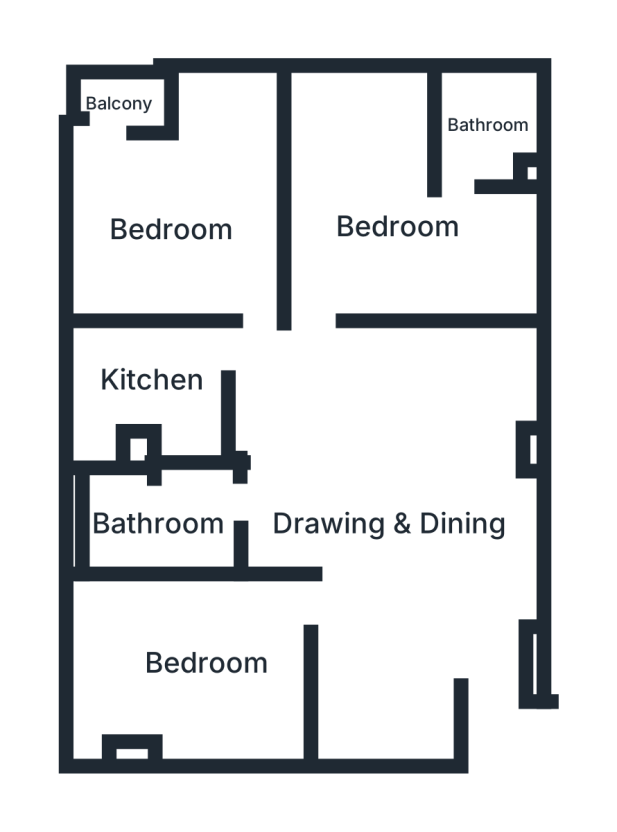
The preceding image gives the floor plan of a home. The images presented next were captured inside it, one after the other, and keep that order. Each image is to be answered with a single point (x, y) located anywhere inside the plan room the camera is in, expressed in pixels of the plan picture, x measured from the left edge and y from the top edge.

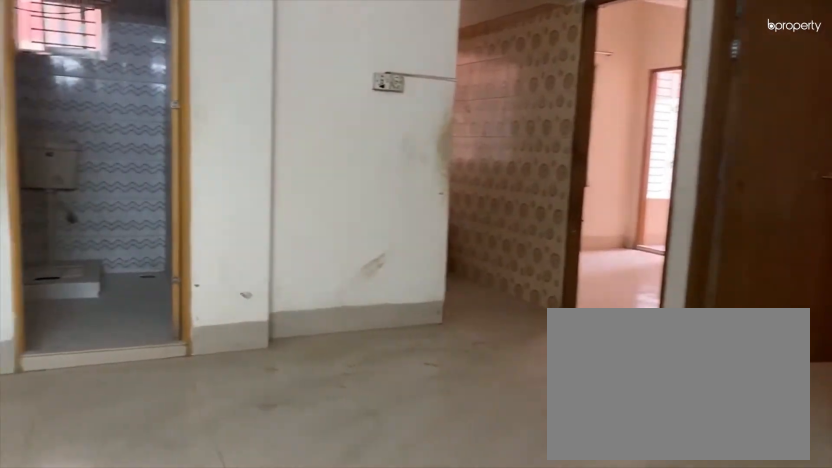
(392, 531)
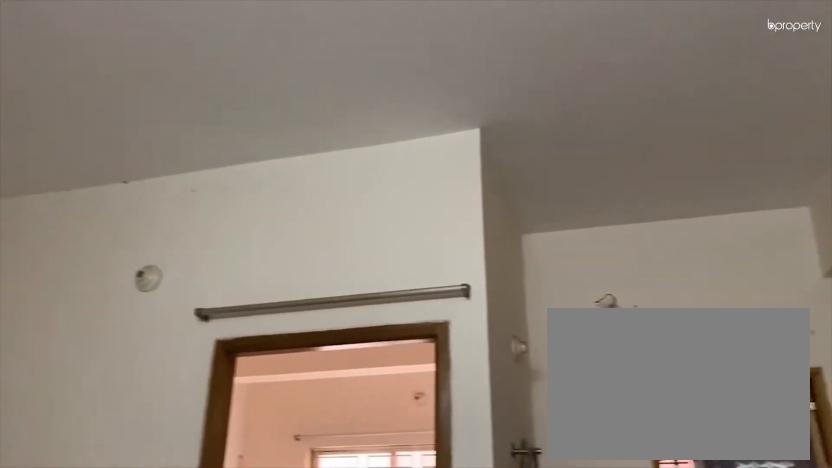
(393, 531)
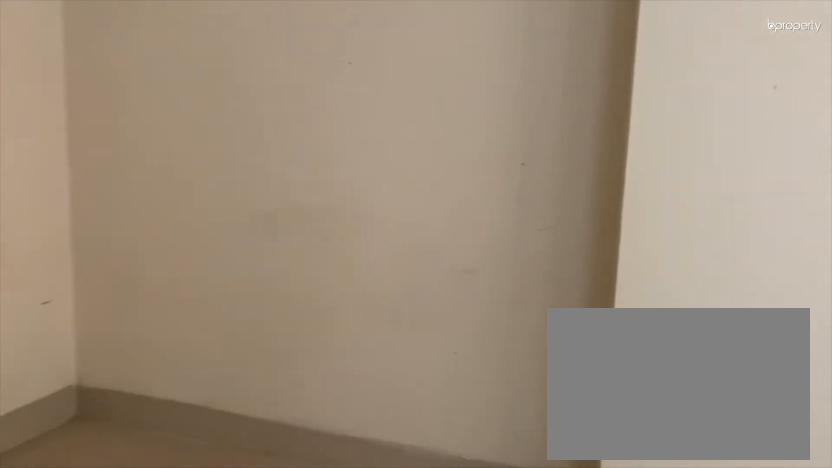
(213, 656)
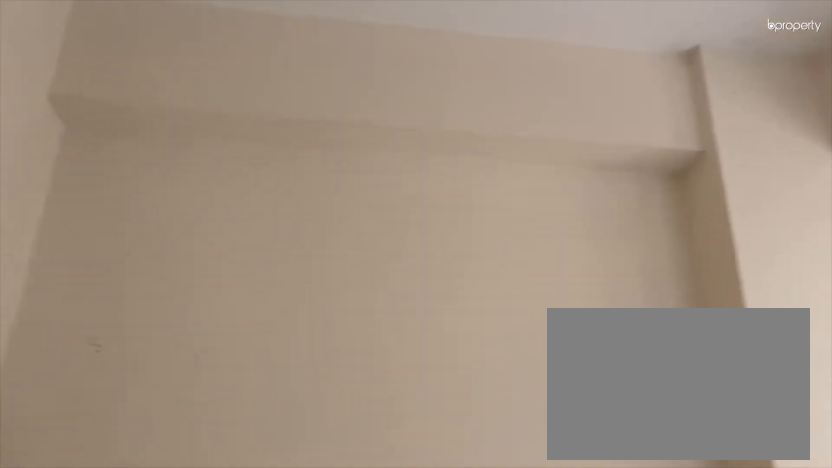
(213, 656)
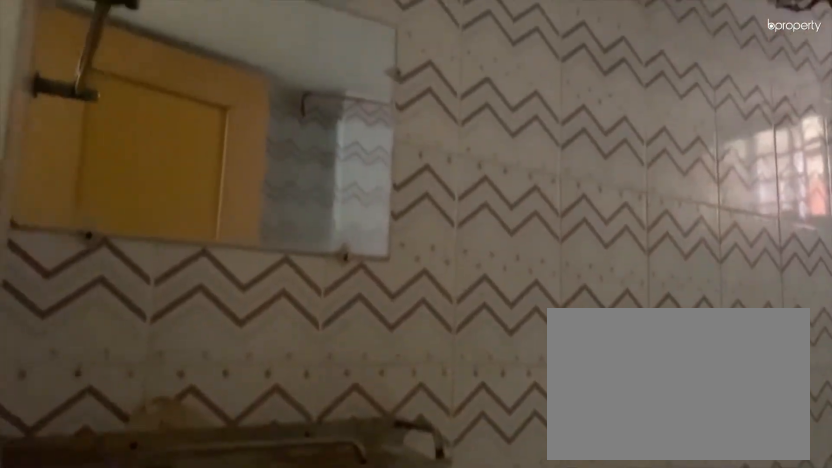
(169, 520)
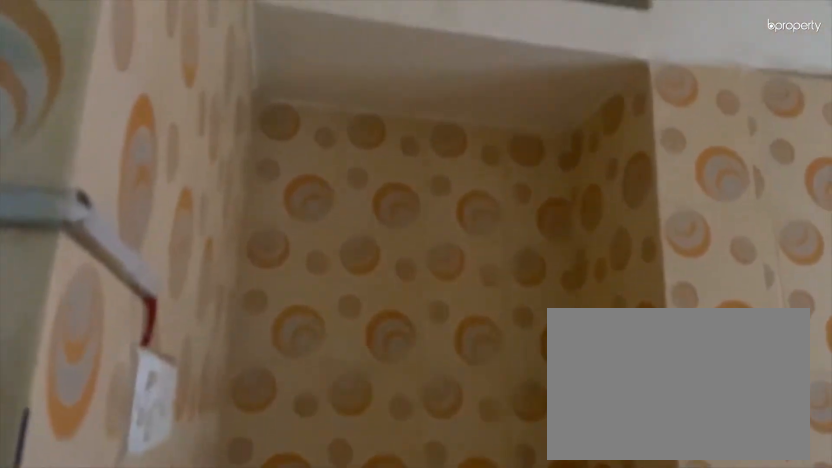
(156, 378)
